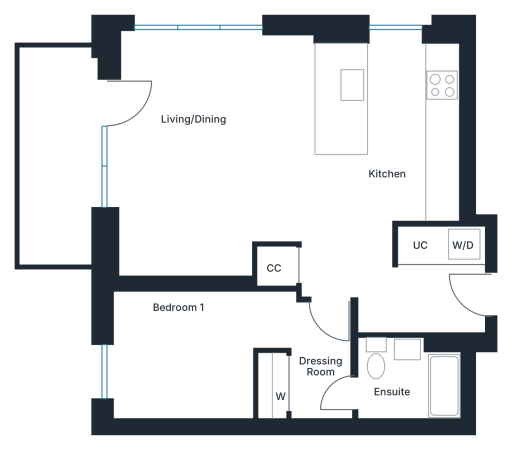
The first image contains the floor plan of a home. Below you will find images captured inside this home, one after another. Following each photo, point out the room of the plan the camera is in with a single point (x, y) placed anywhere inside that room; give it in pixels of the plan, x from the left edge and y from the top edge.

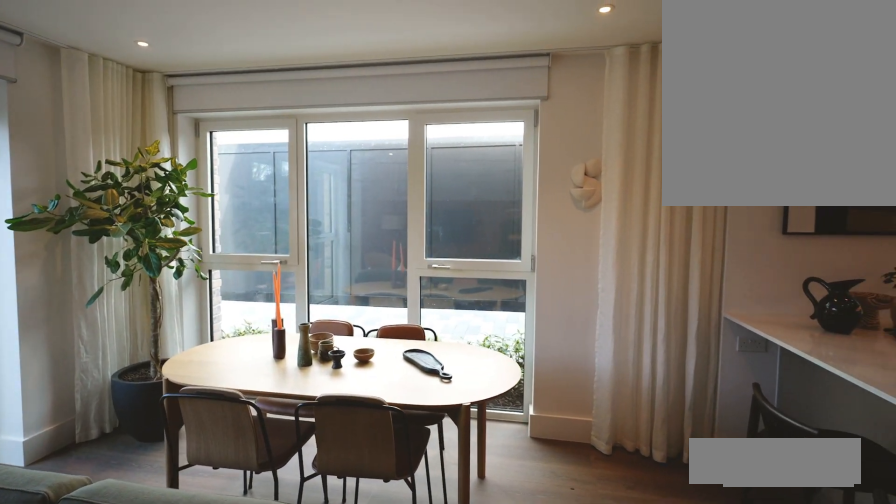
(186, 62)
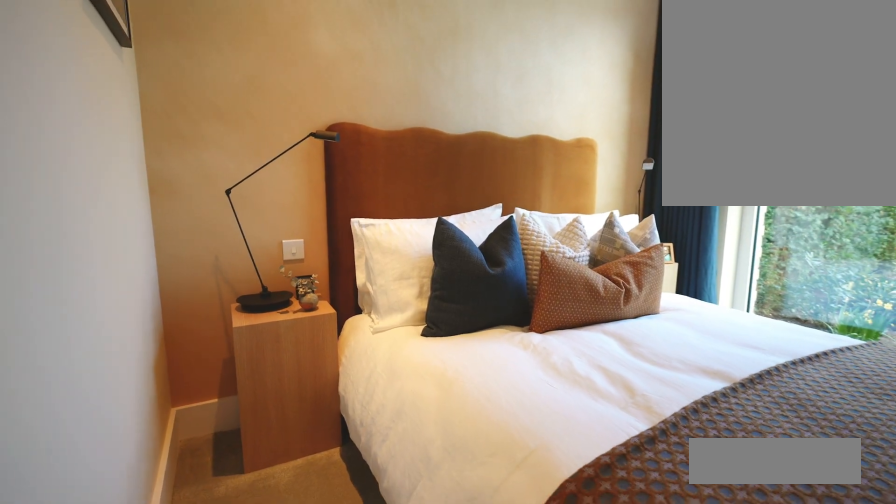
(205, 349)
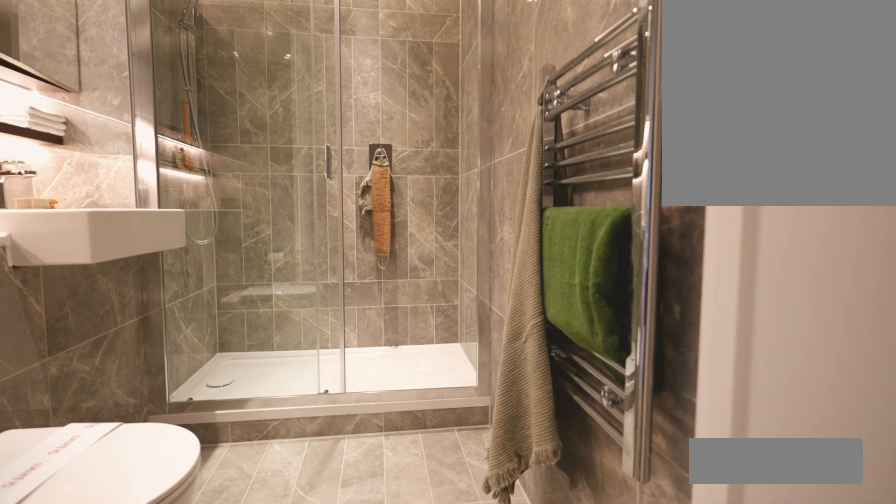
(399, 377)
